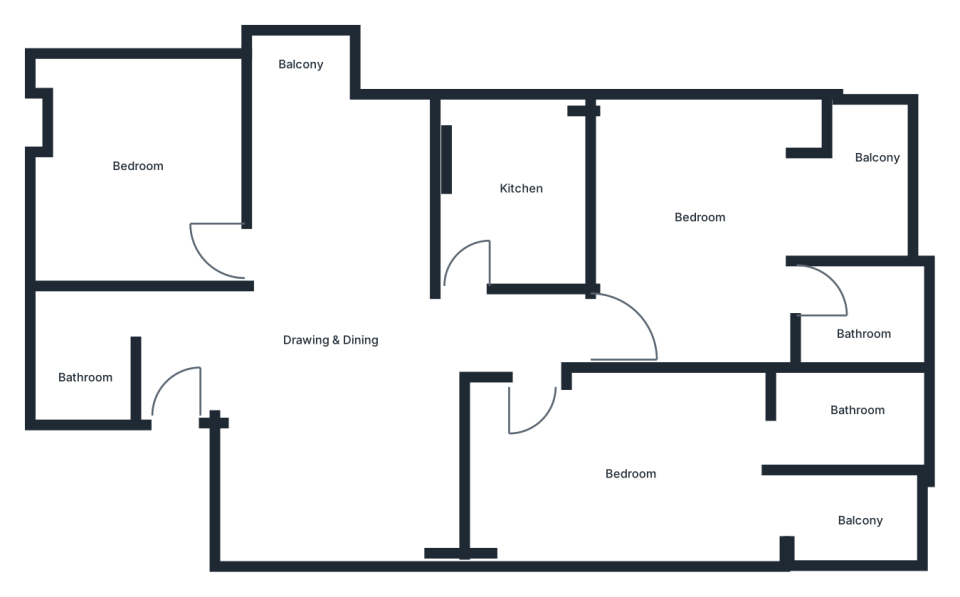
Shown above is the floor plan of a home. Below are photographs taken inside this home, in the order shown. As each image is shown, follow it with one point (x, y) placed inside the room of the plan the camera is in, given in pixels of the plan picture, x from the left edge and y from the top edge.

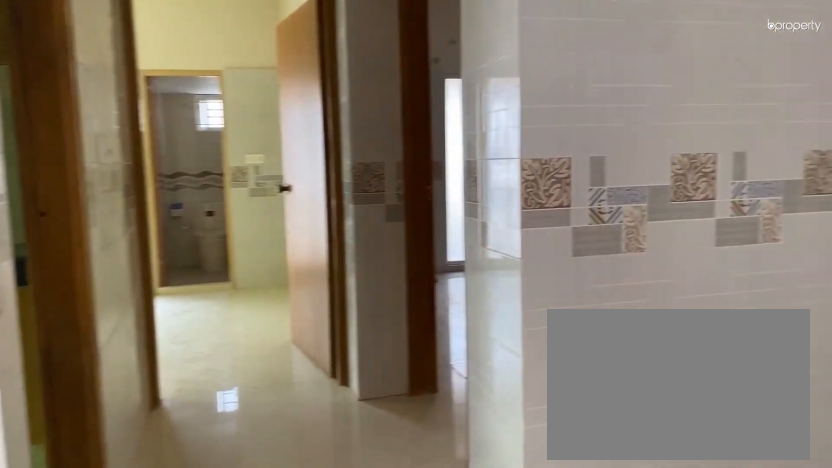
(327, 357)
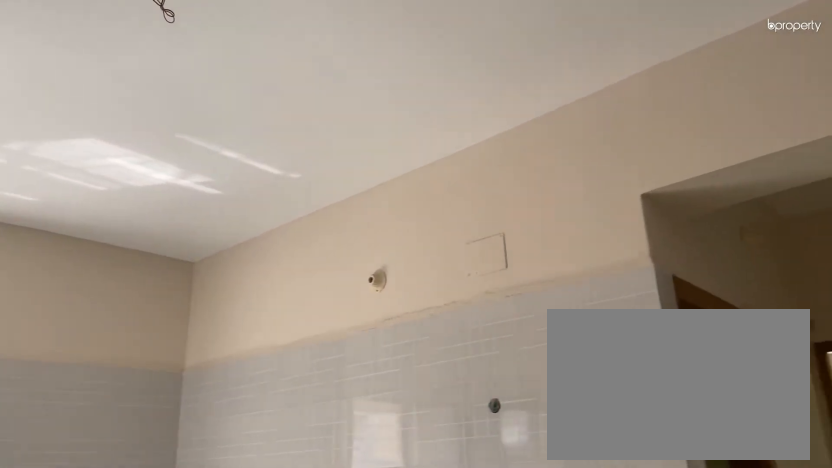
(325, 347)
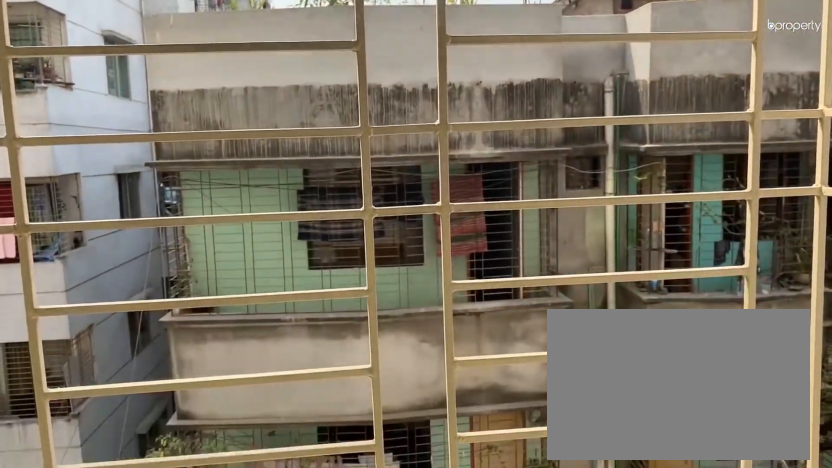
(299, 69)
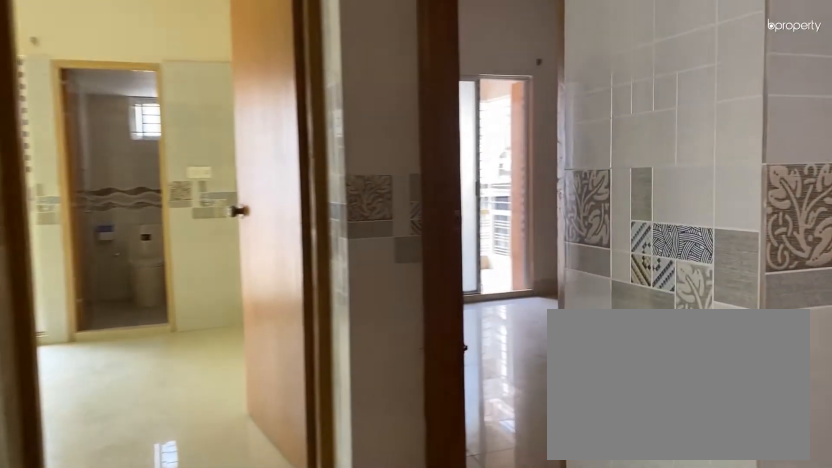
(369, 323)
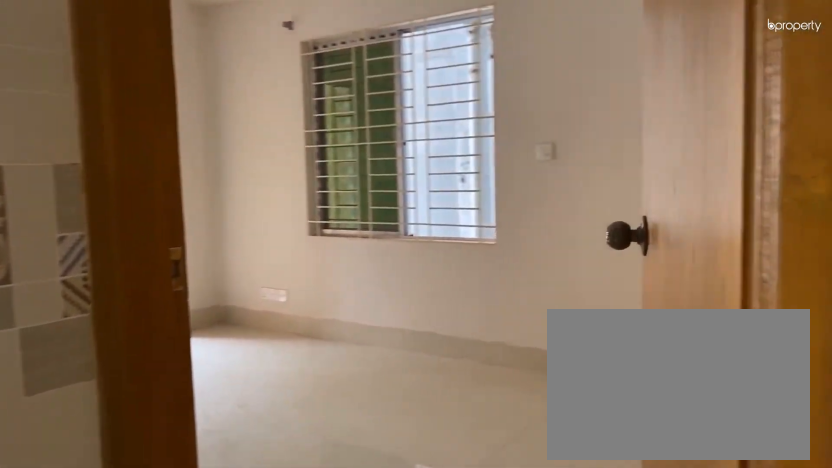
(530, 419)
